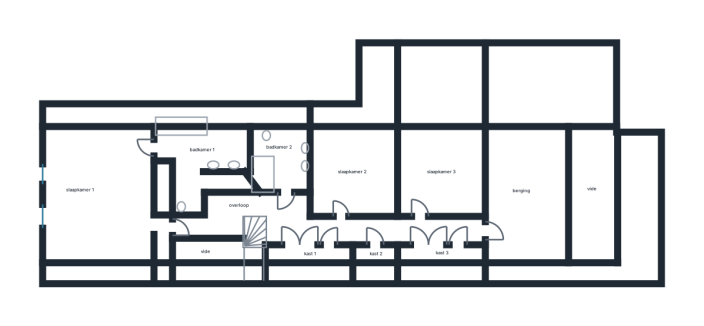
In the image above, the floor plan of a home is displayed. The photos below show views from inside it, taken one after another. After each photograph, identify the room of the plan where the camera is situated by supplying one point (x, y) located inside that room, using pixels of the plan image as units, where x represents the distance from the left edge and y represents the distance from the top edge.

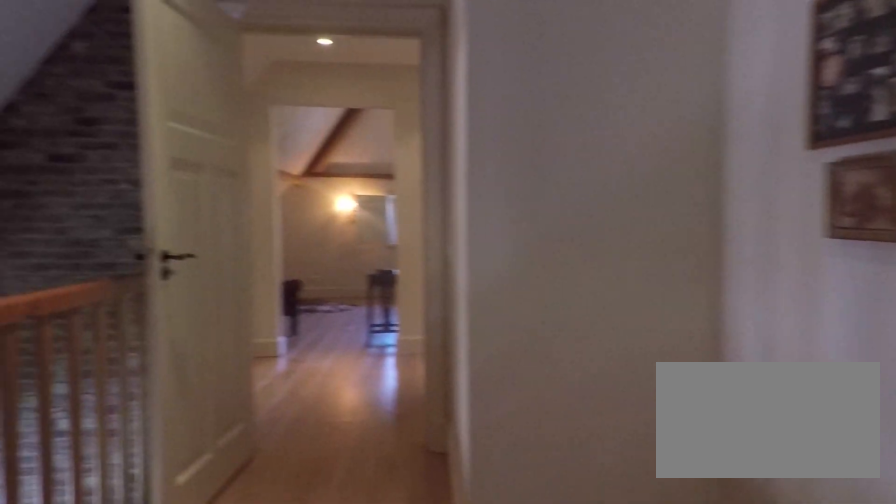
(314, 223)
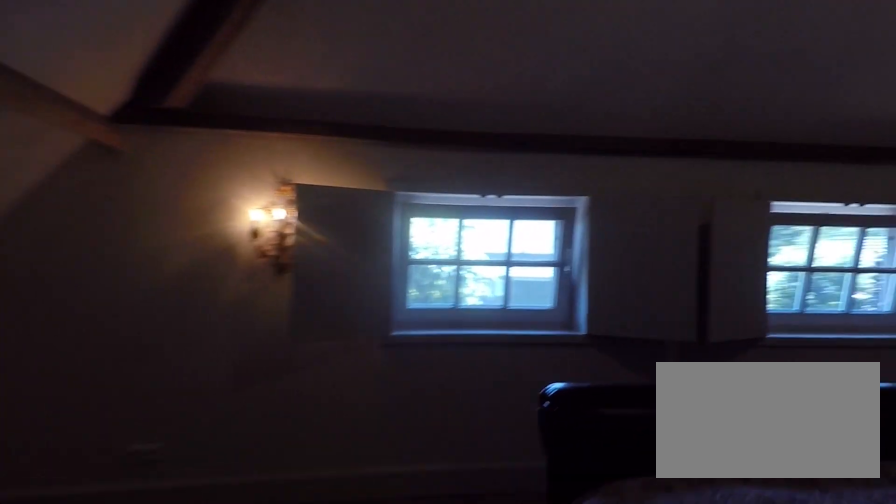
(104, 196)
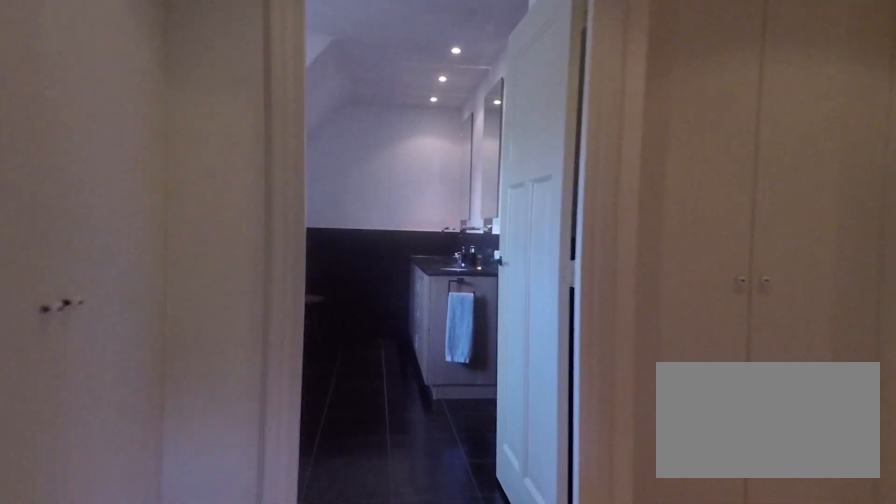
(104, 196)
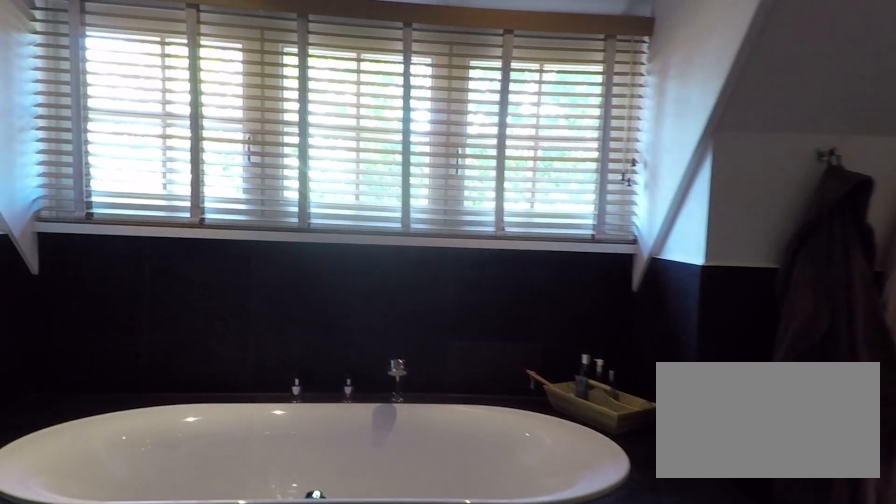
(203, 156)
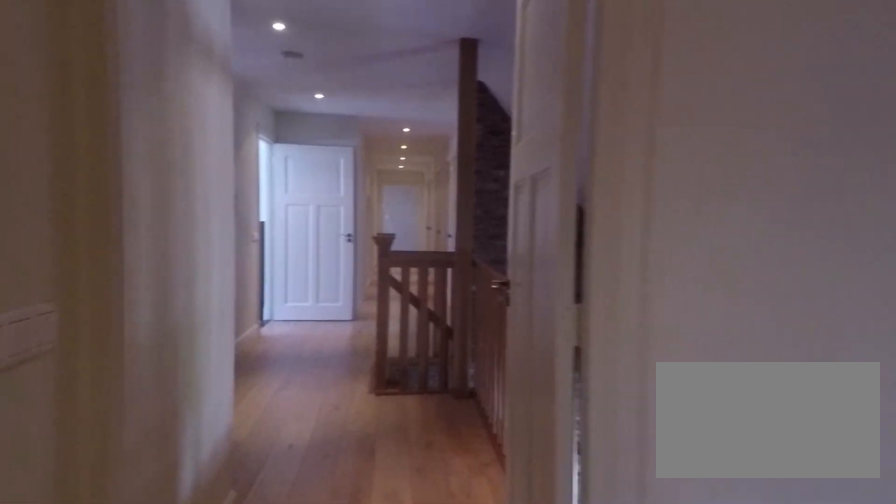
(104, 196)
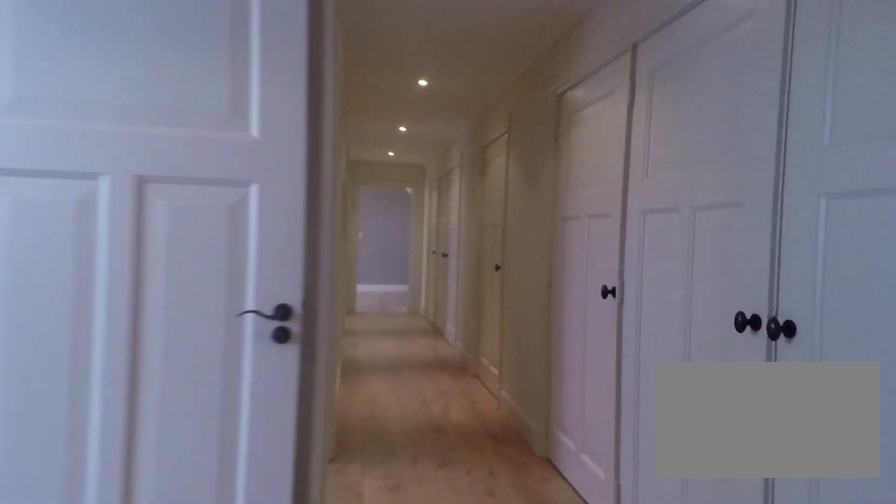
(314, 223)
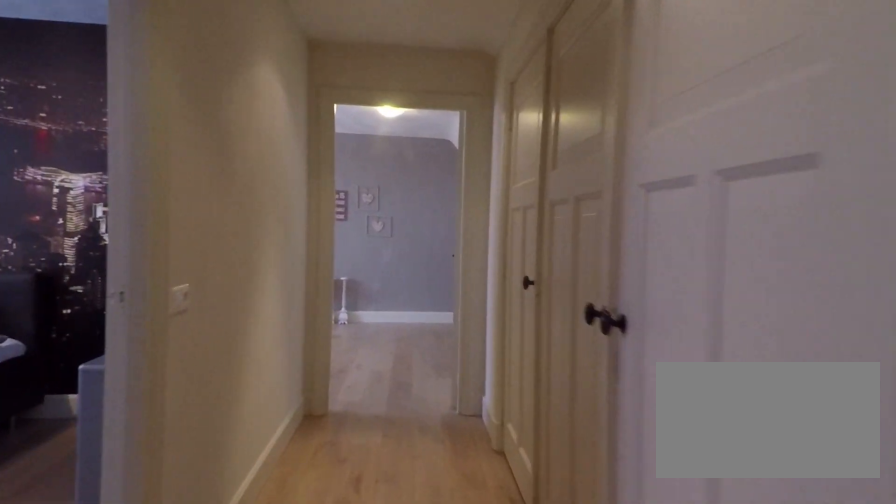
(314, 223)
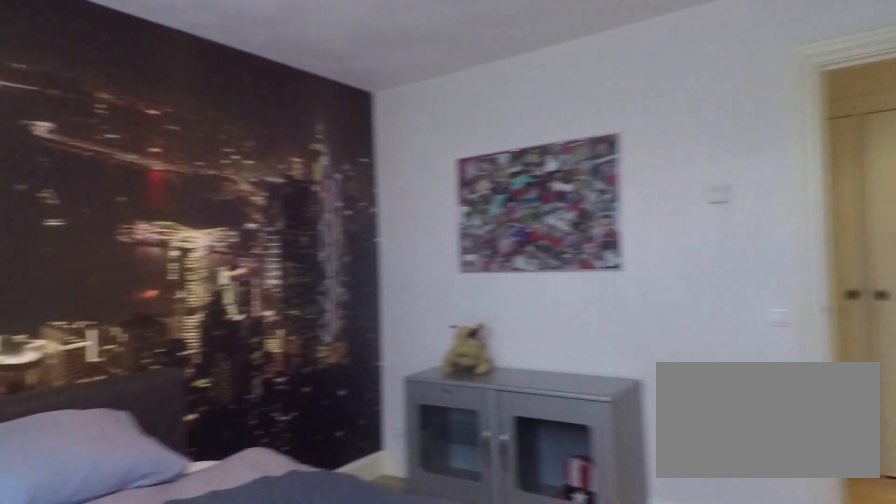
(441, 171)
